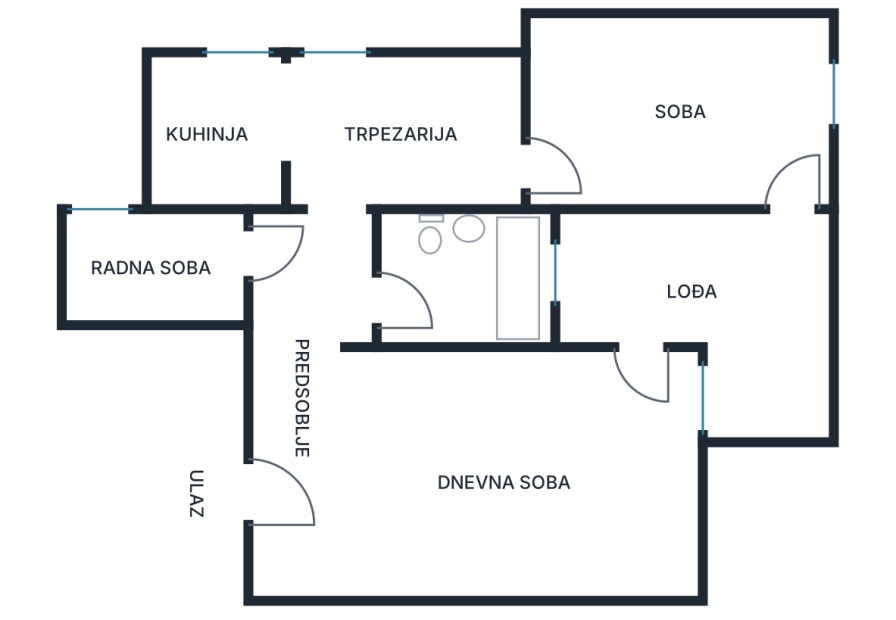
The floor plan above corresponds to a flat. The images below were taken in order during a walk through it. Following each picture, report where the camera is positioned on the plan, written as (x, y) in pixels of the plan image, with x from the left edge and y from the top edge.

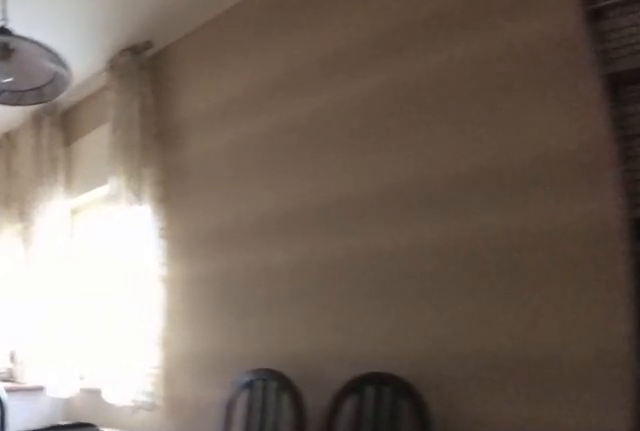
(495, 177)
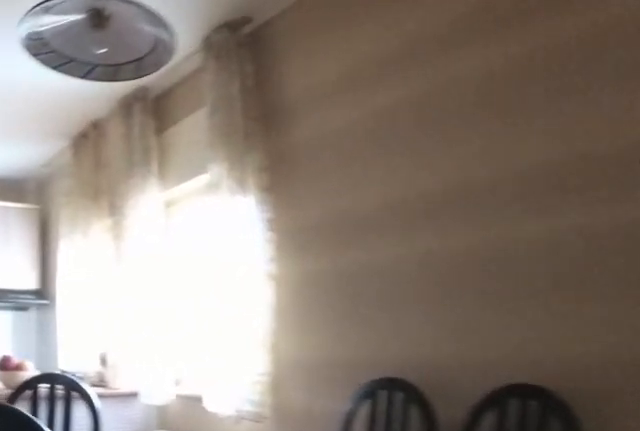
(482, 177)
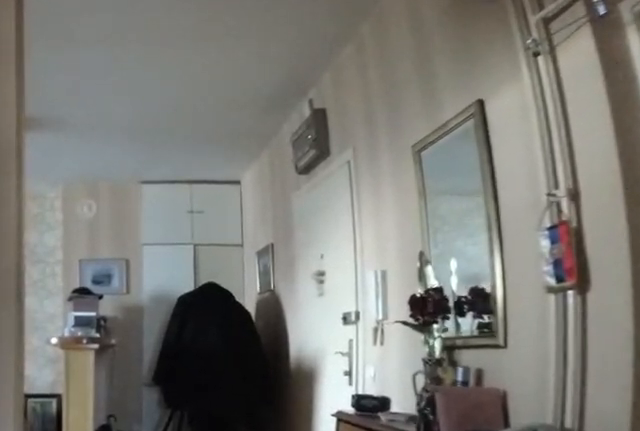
(319, 235)
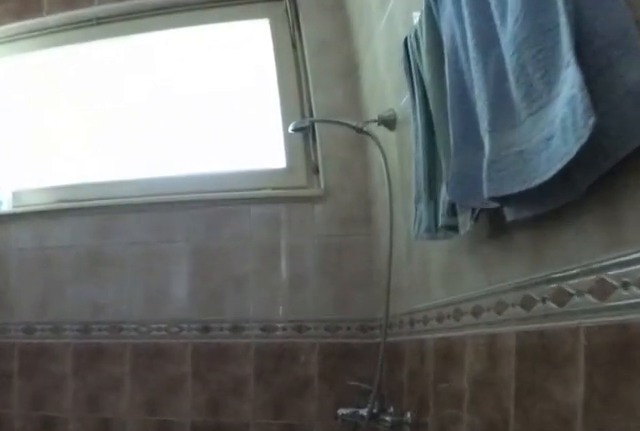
(439, 312)
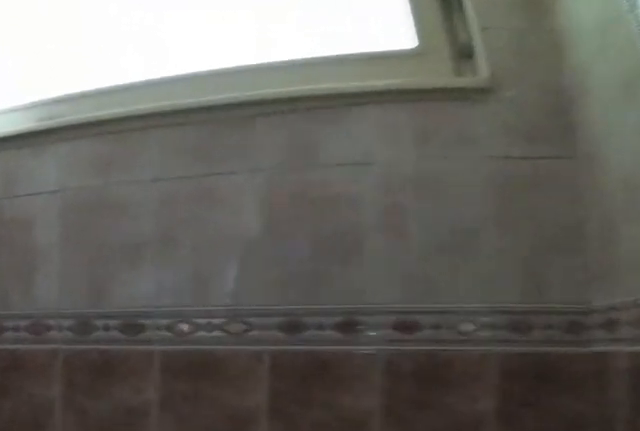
(490, 315)
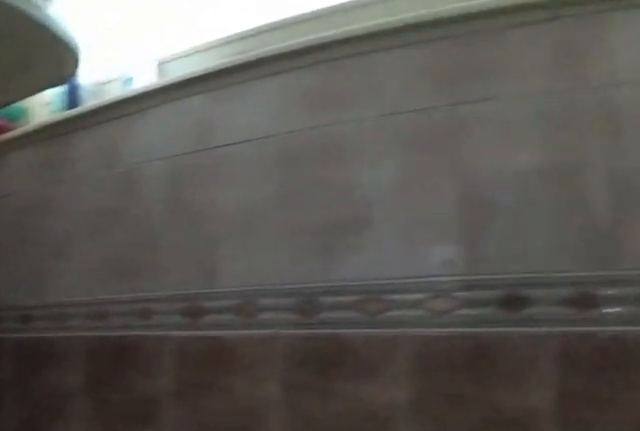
(494, 326)
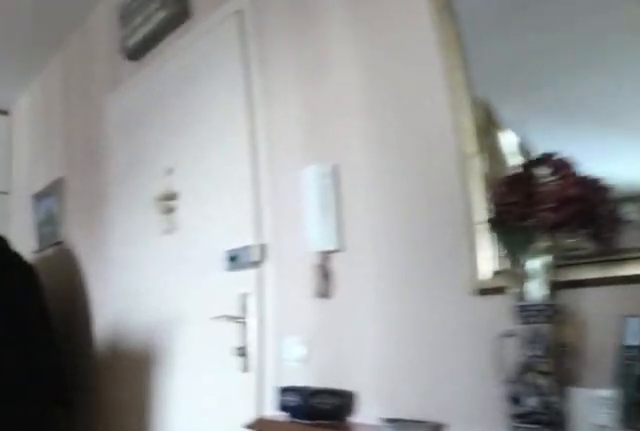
(332, 349)
